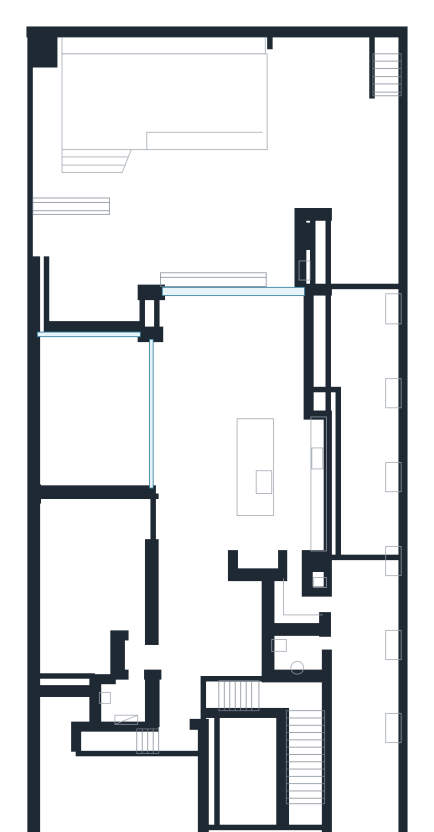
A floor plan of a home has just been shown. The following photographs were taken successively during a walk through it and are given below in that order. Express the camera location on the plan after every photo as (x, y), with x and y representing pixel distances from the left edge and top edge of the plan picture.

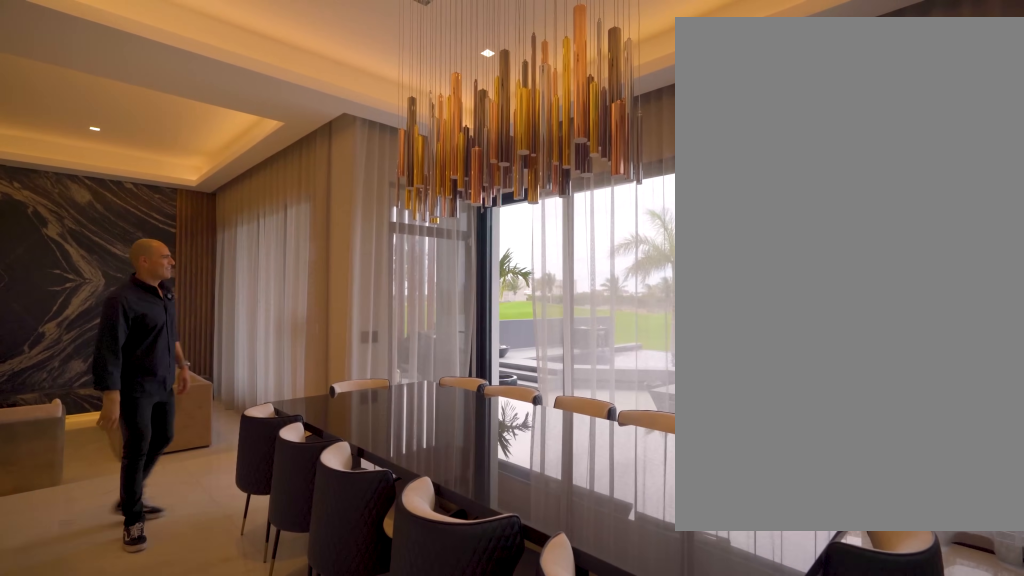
(245, 396)
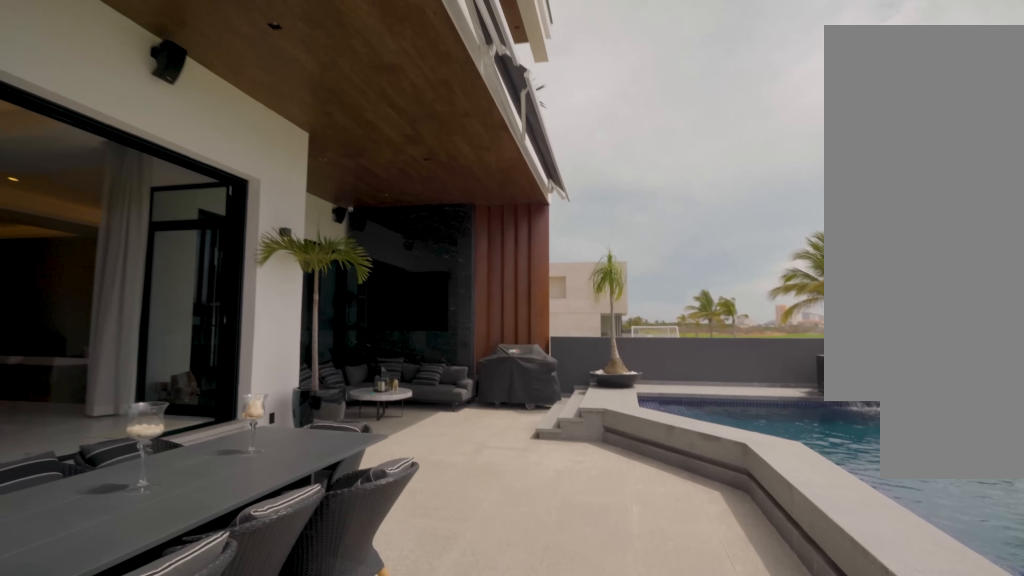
(289, 180)
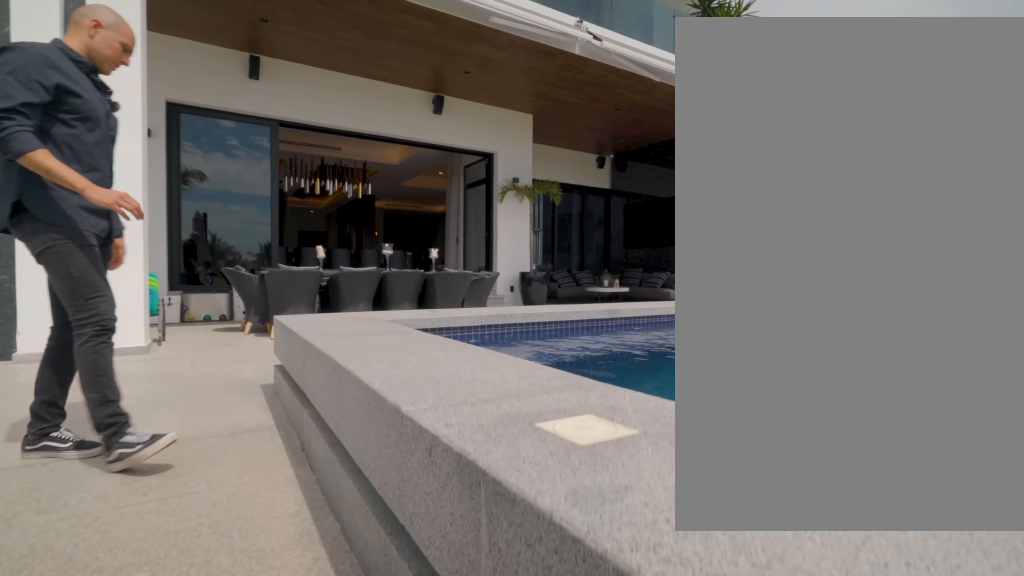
(299, 89)
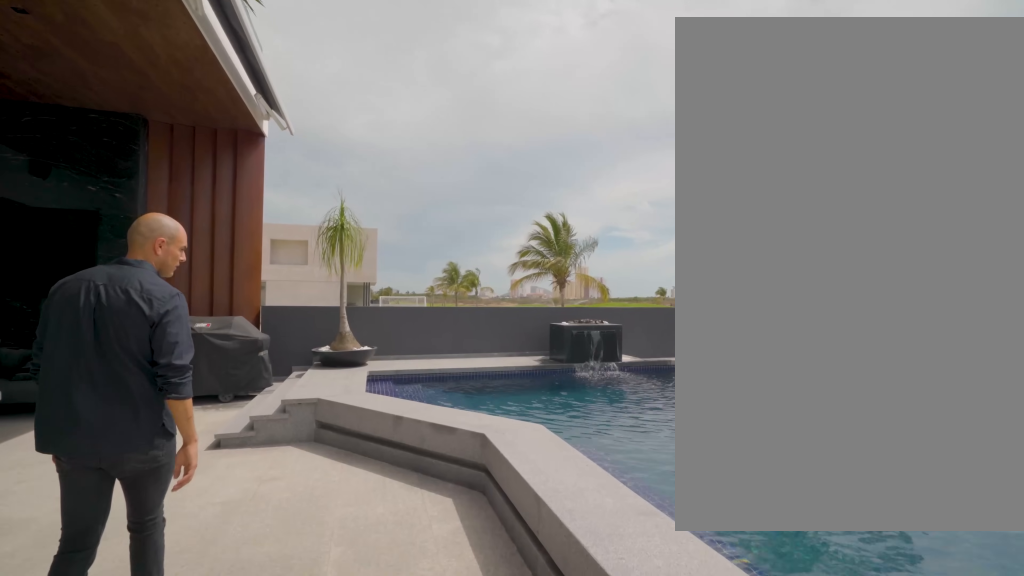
(165, 180)
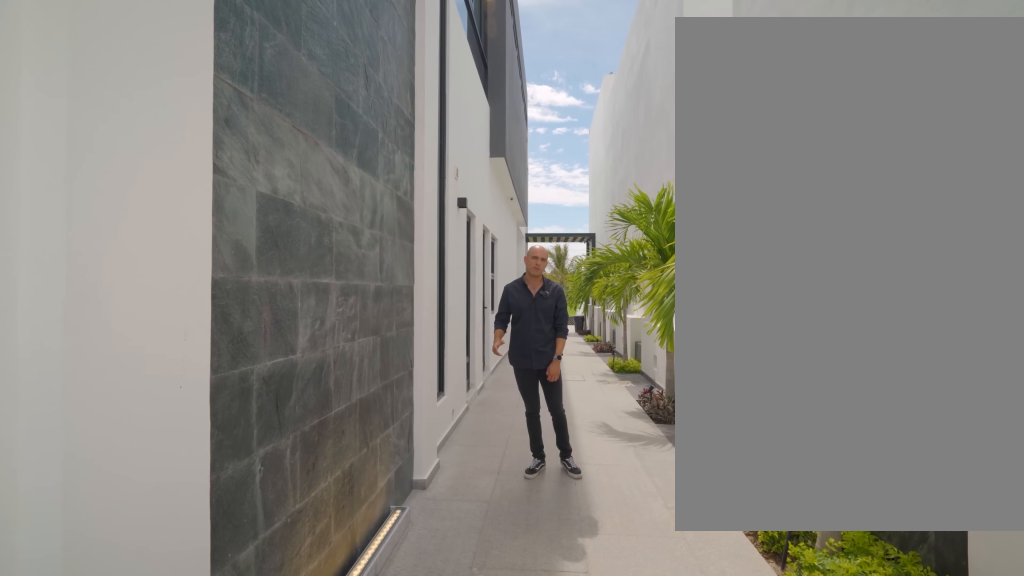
(370, 809)
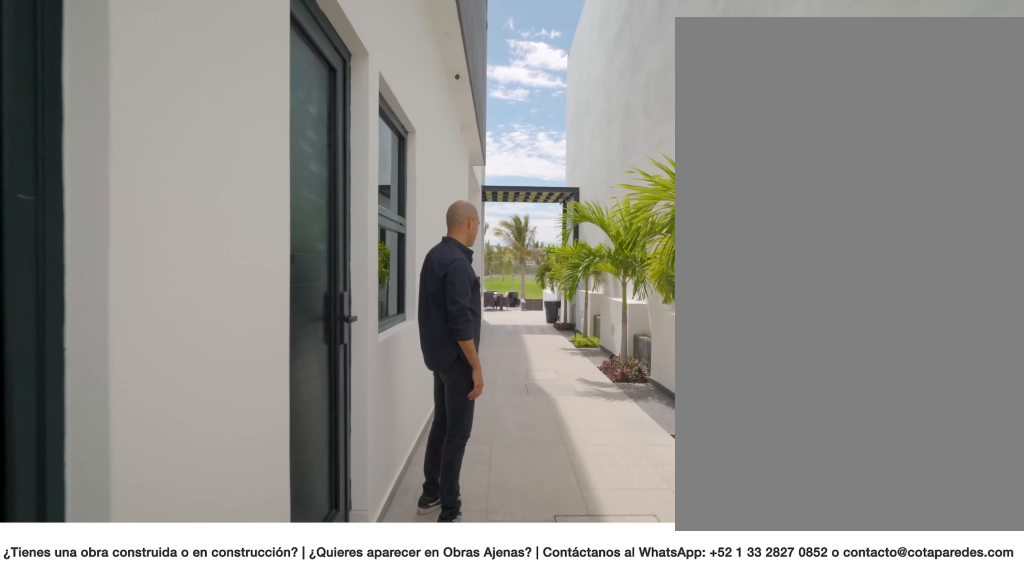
(366, 648)
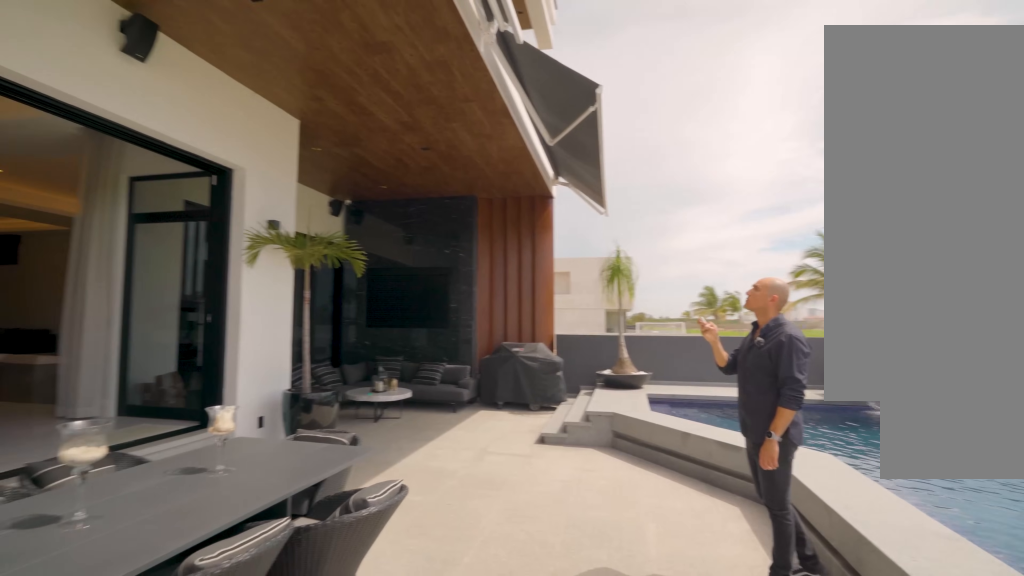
(283, 214)
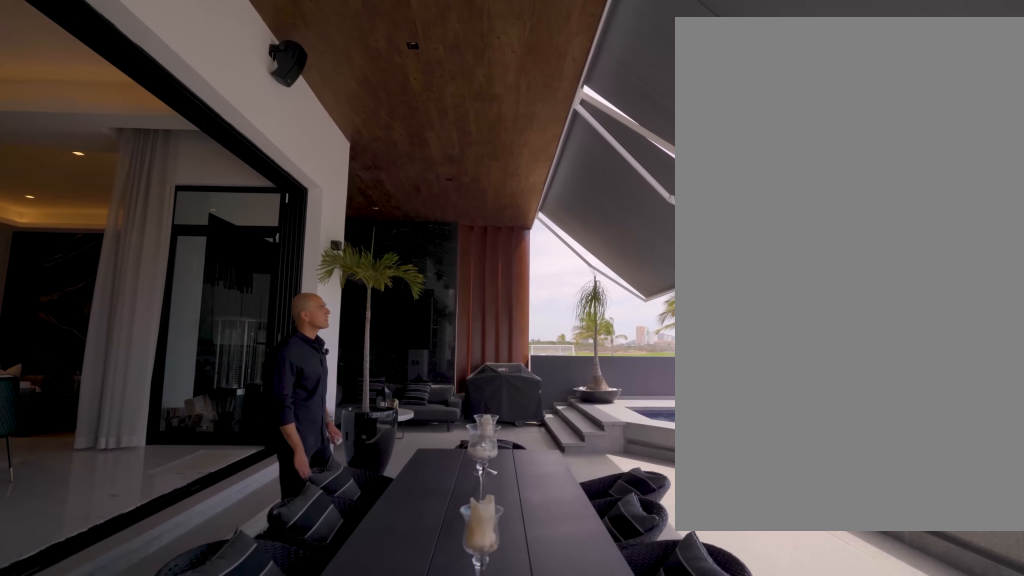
(290, 212)
